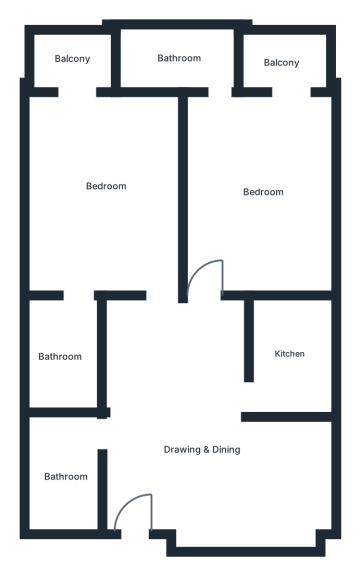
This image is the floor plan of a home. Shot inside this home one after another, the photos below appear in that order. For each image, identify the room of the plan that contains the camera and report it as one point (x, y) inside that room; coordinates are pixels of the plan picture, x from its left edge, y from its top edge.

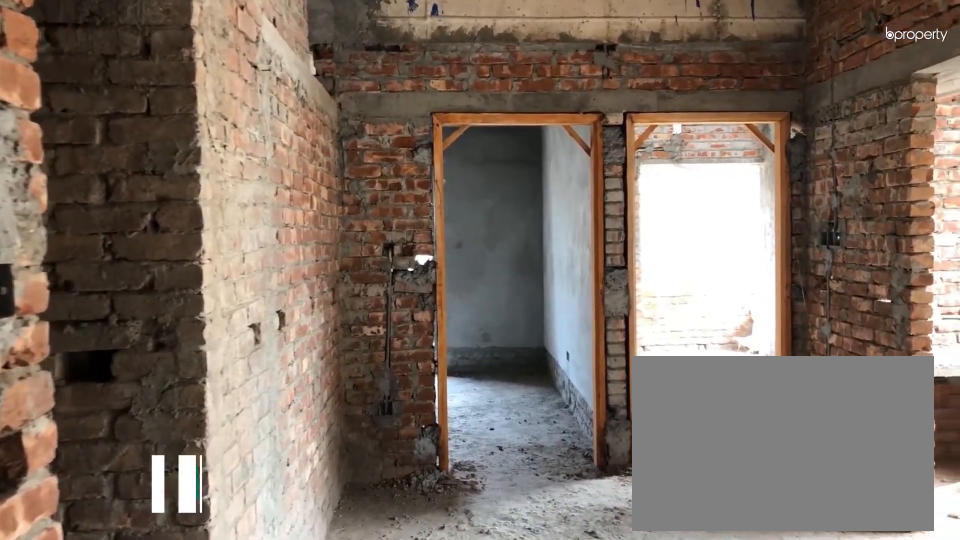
(200, 448)
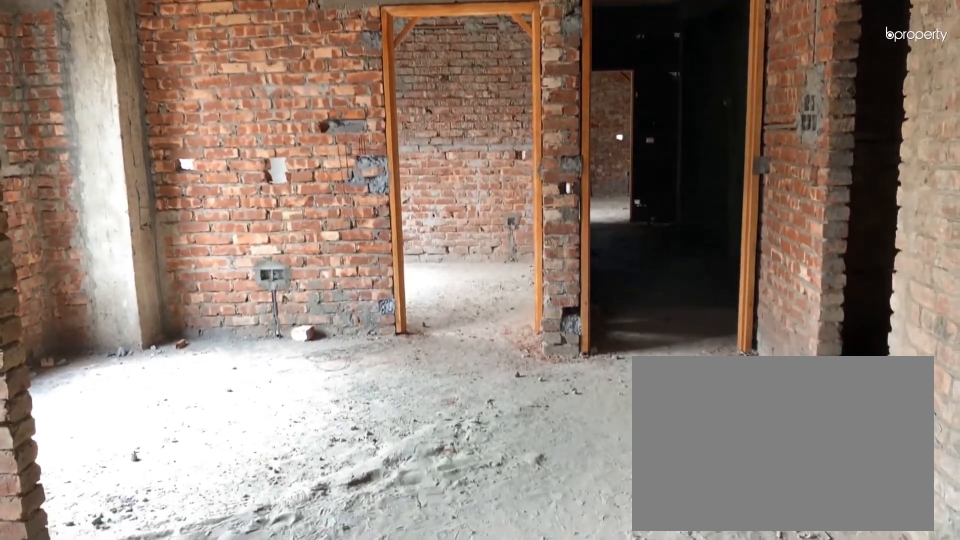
(202, 447)
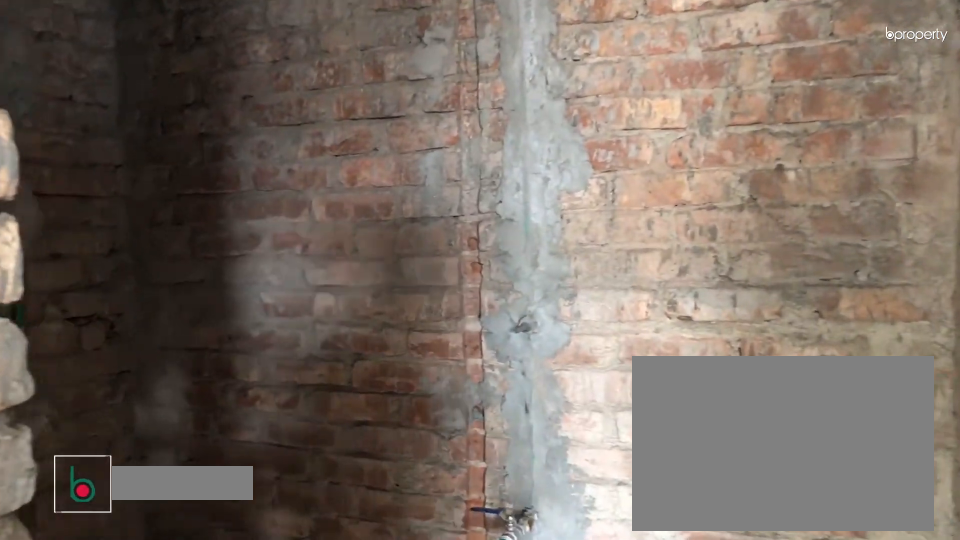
(64, 473)
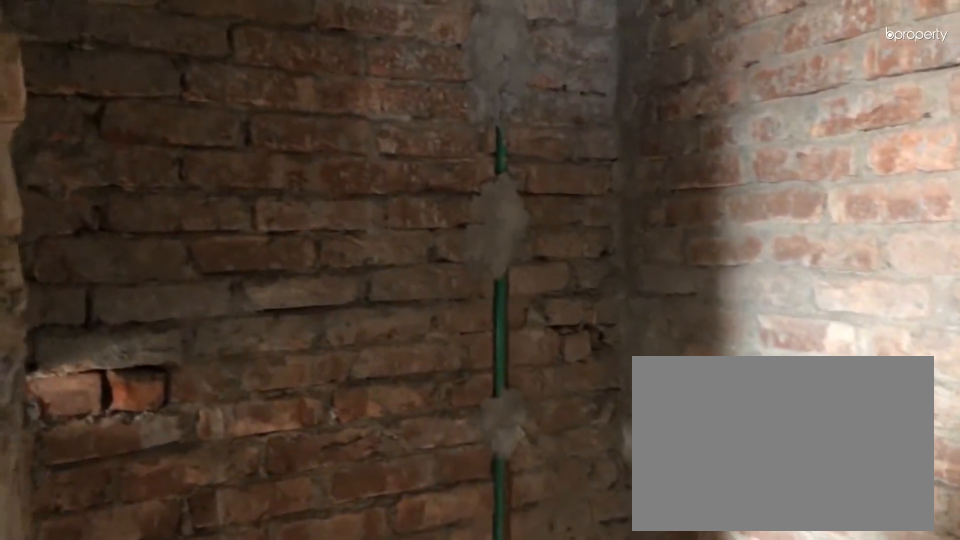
(64, 473)
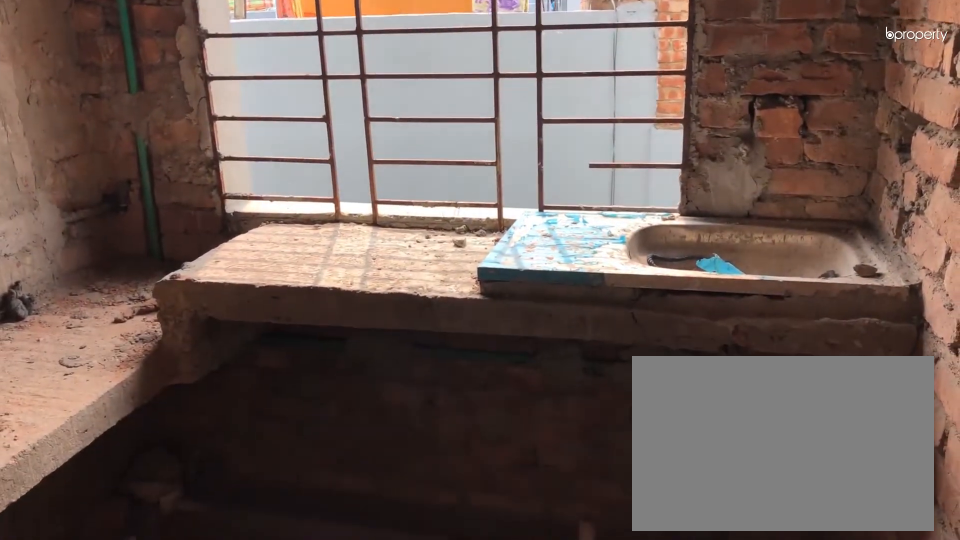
(286, 356)
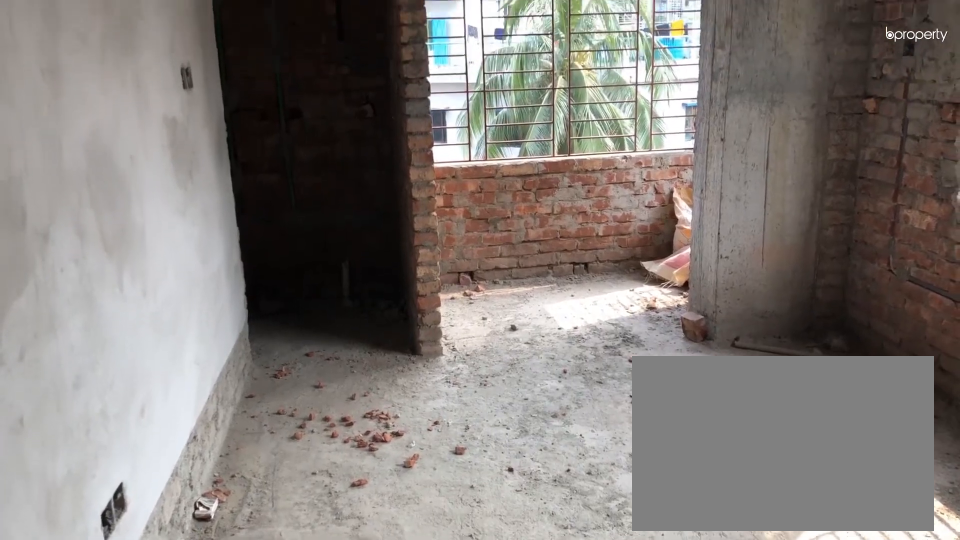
(257, 194)
